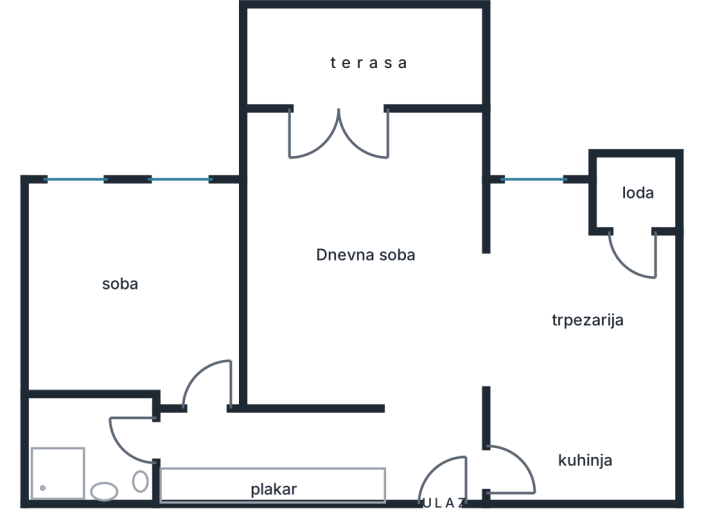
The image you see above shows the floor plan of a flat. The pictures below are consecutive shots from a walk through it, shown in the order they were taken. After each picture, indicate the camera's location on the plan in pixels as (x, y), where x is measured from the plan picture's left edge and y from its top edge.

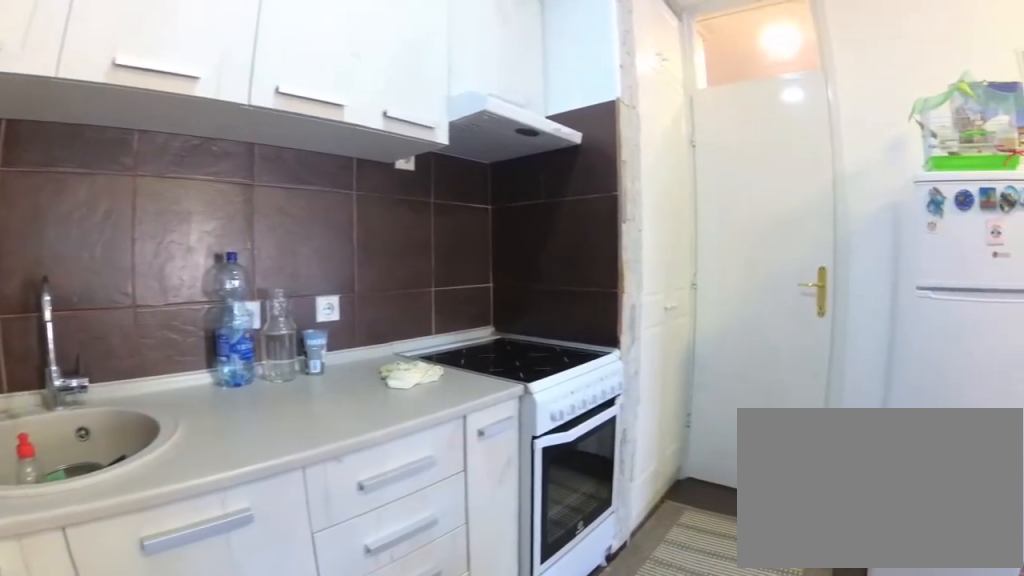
(643, 402)
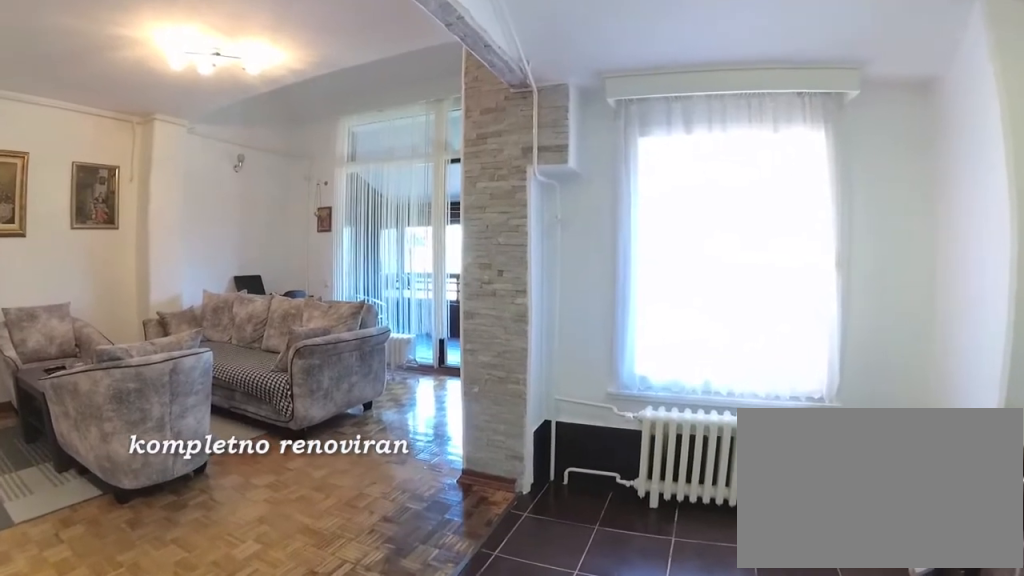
(537, 365)
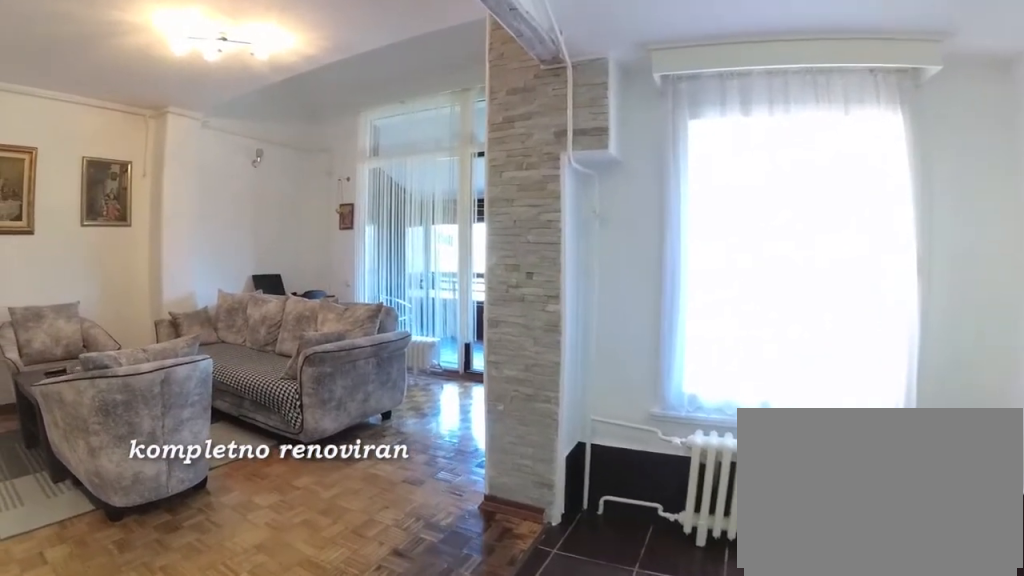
(524, 348)
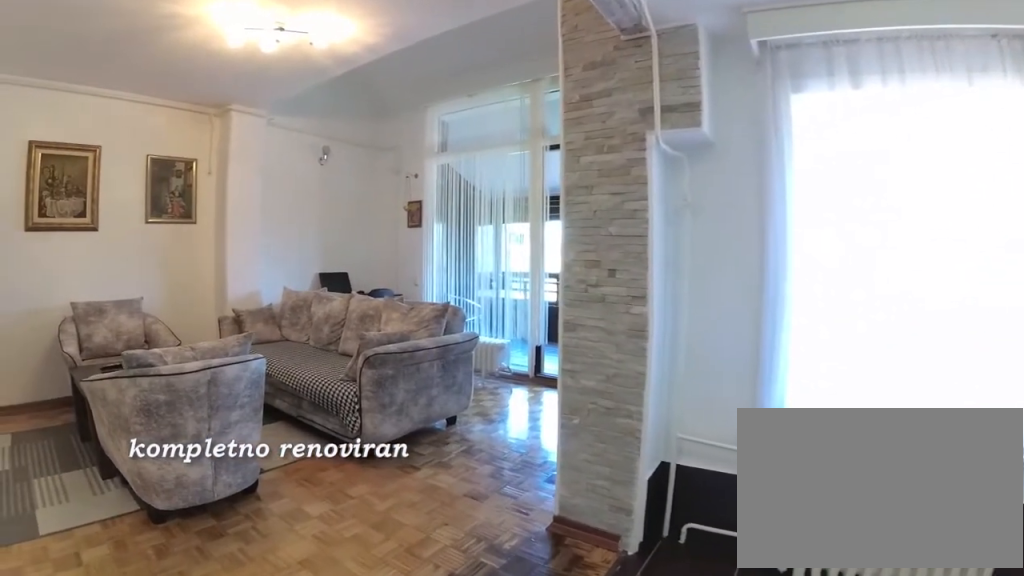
(524, 343)
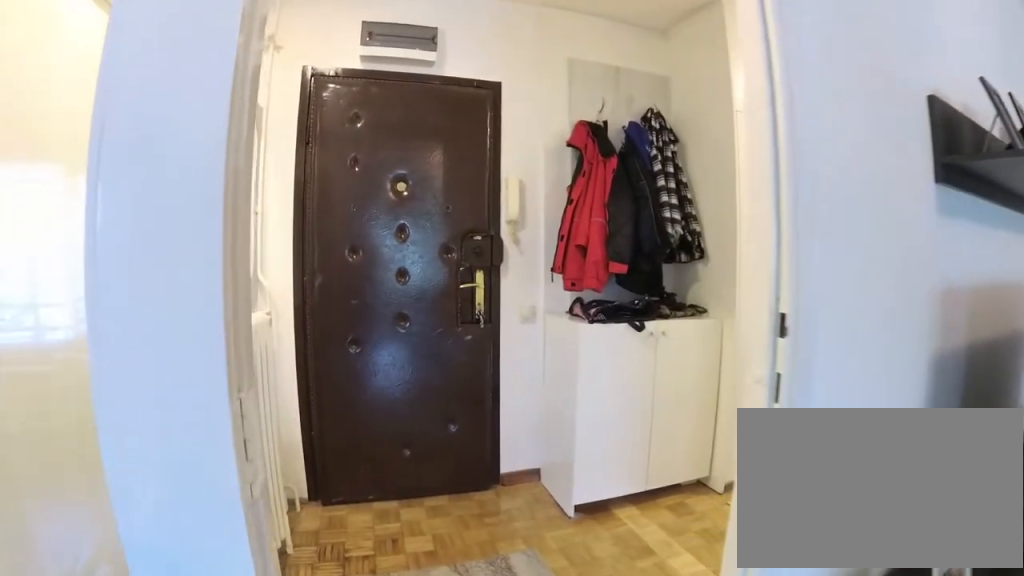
(446, 367)
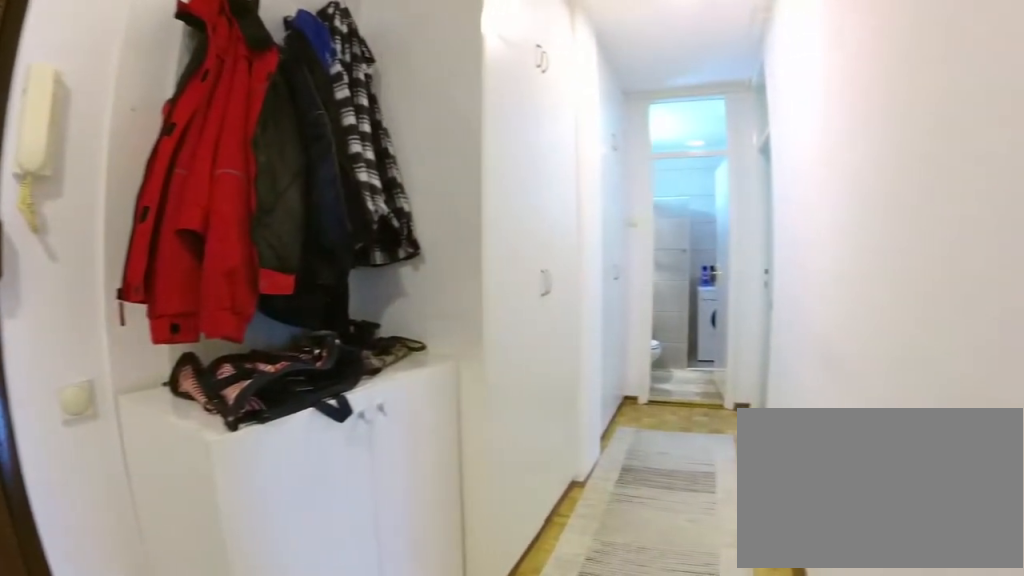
(429, 440)
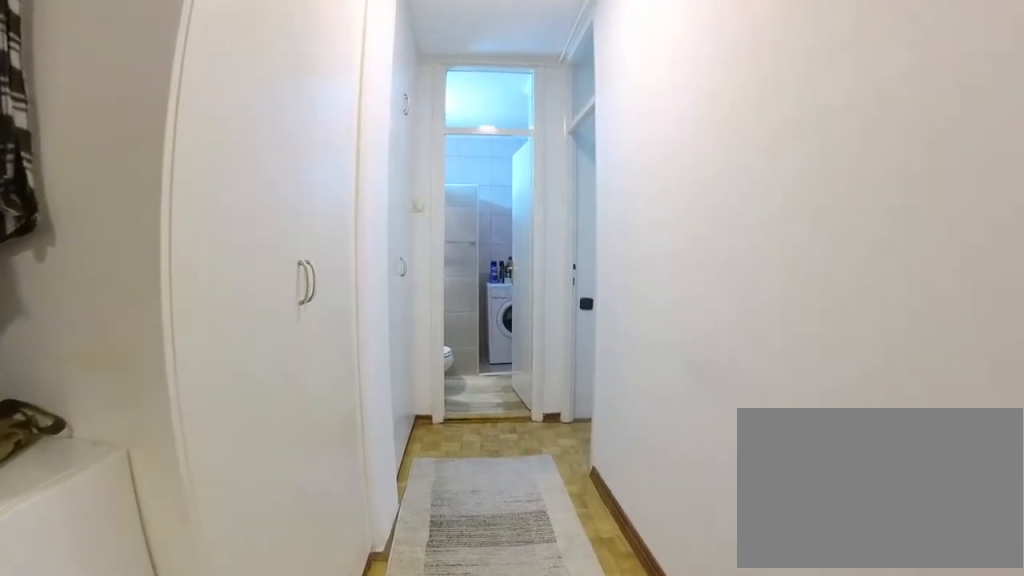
(362, 442)
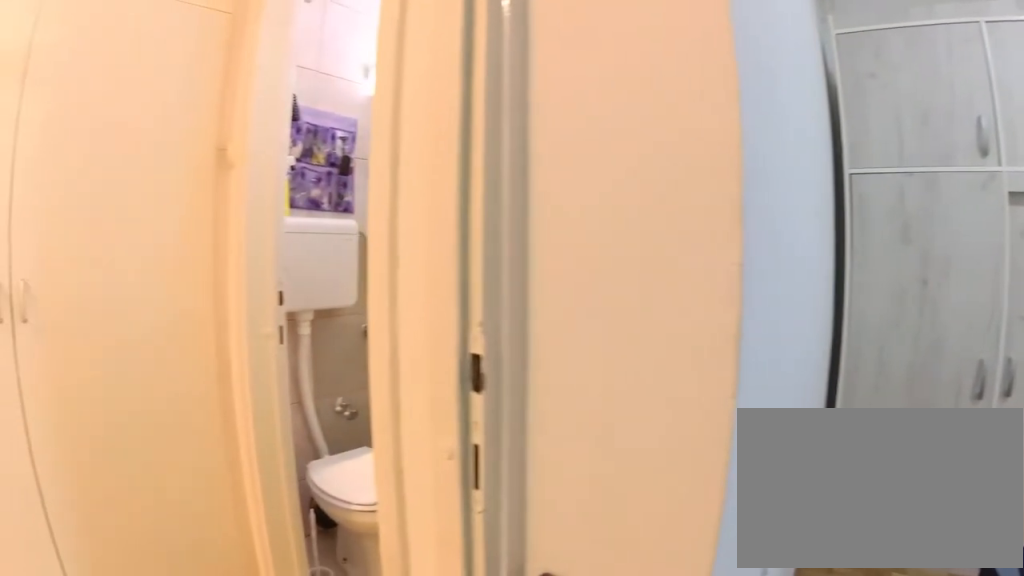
(209, 359)
